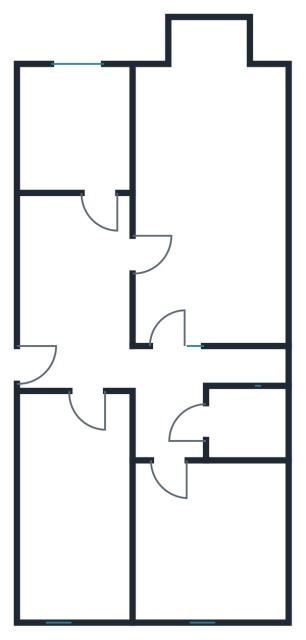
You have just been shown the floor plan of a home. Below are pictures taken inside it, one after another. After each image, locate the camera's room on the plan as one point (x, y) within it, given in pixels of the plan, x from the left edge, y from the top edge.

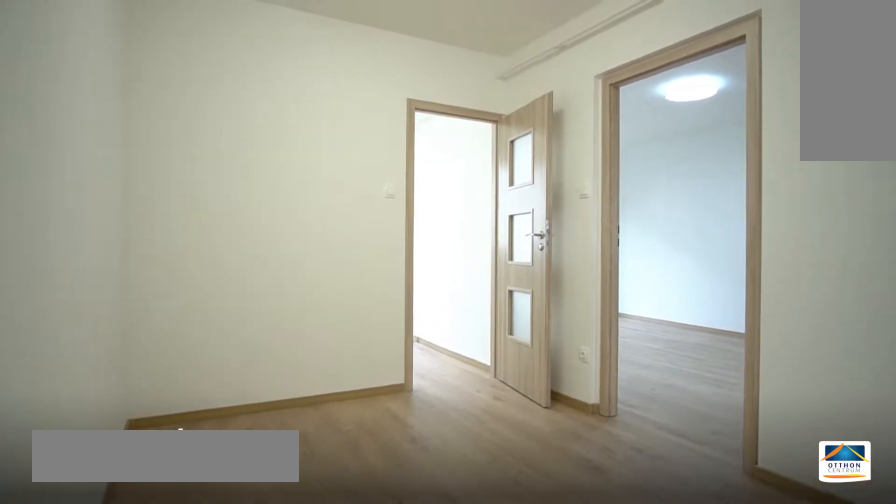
(70, 282)
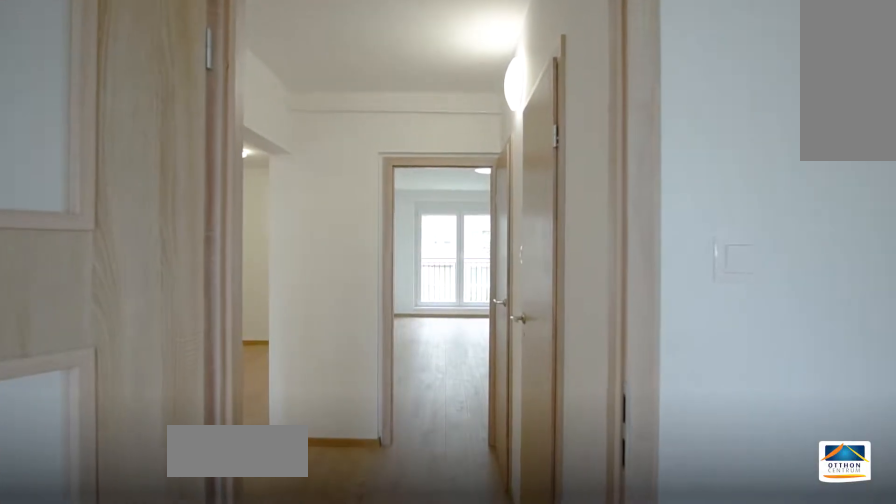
(171, 403)
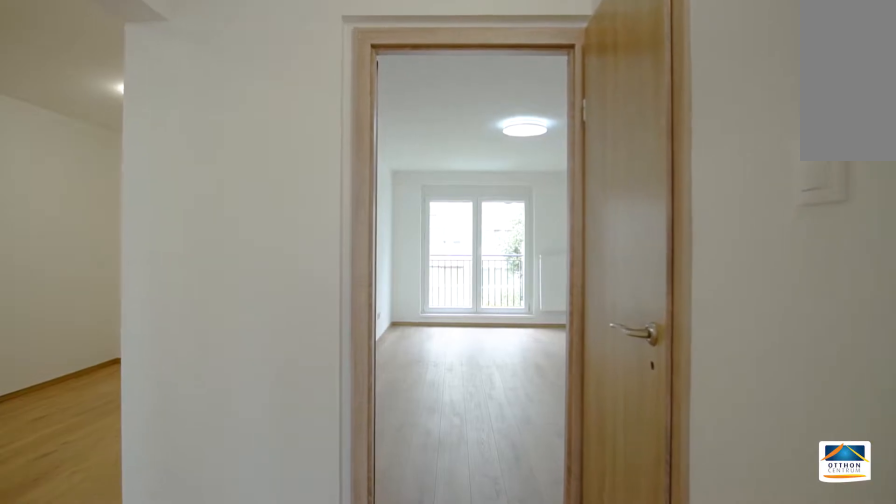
(172, 402)
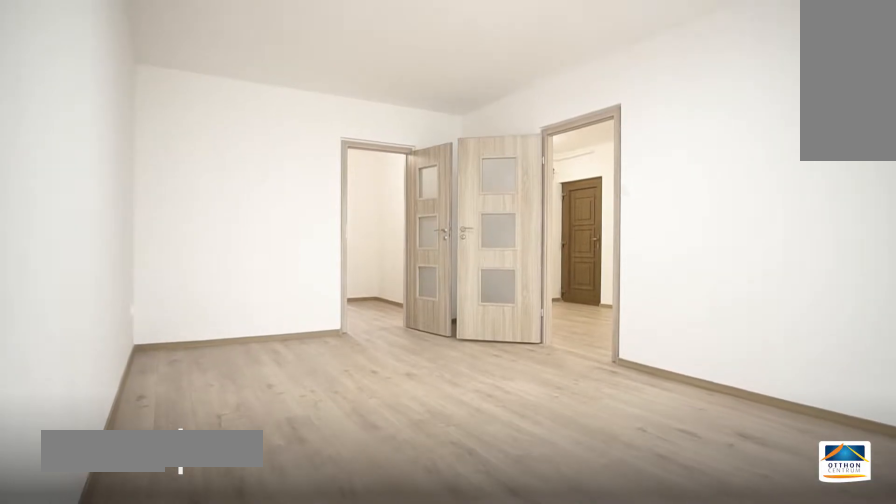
(206, 182)
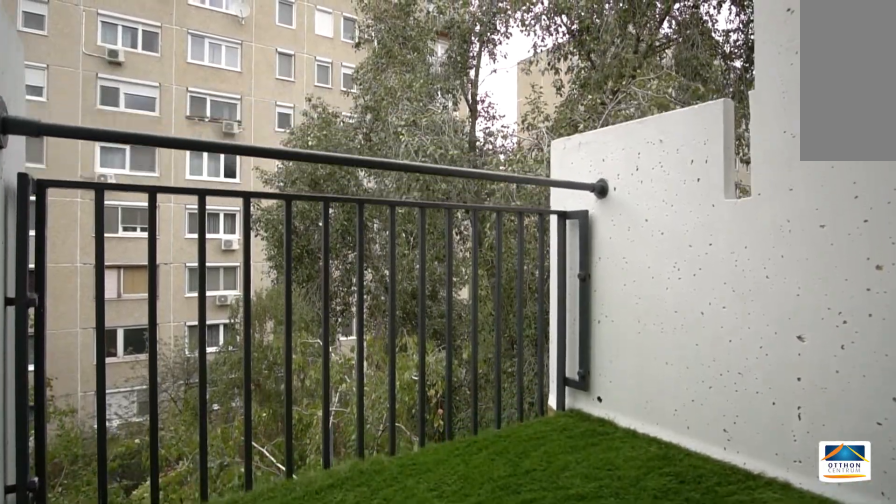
(208, 41)
